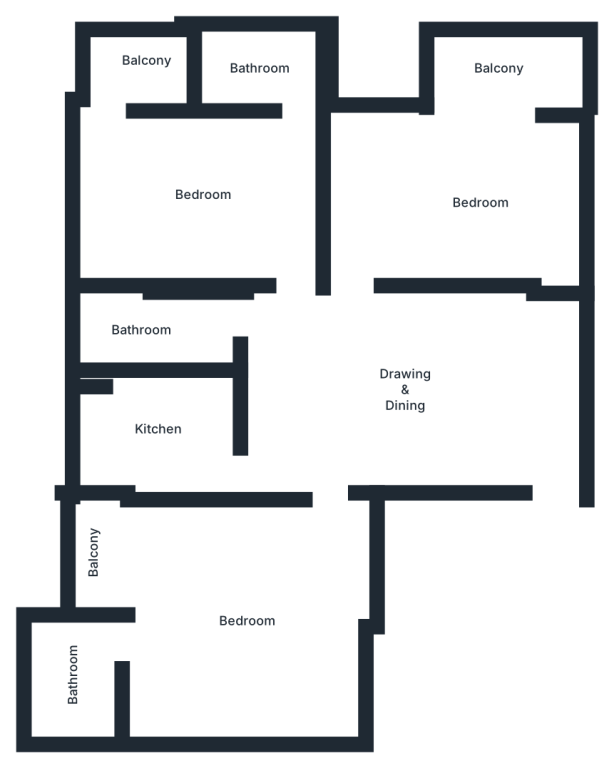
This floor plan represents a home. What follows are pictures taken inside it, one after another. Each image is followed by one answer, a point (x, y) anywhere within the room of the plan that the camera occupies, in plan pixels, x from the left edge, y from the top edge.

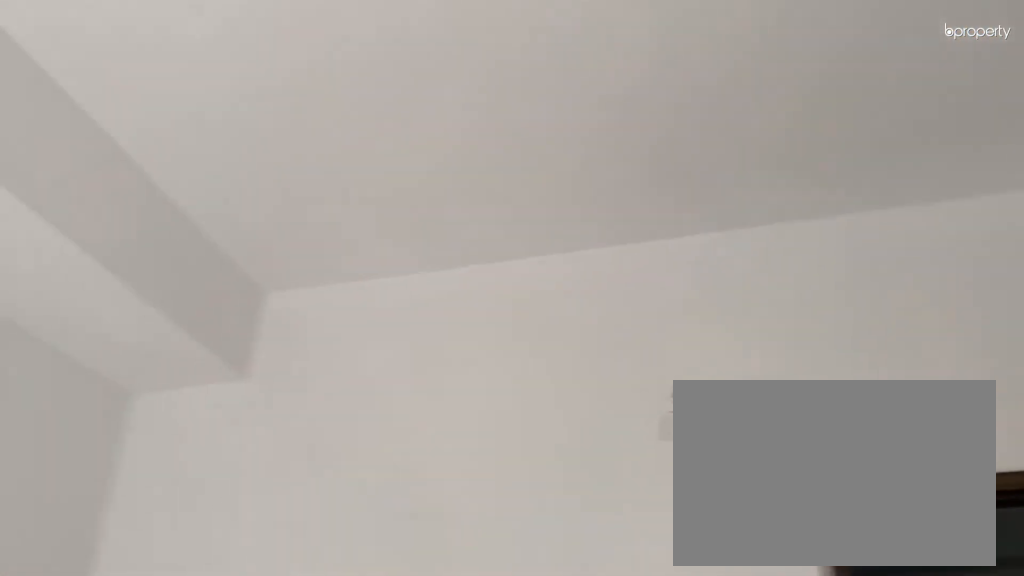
(485, 199)
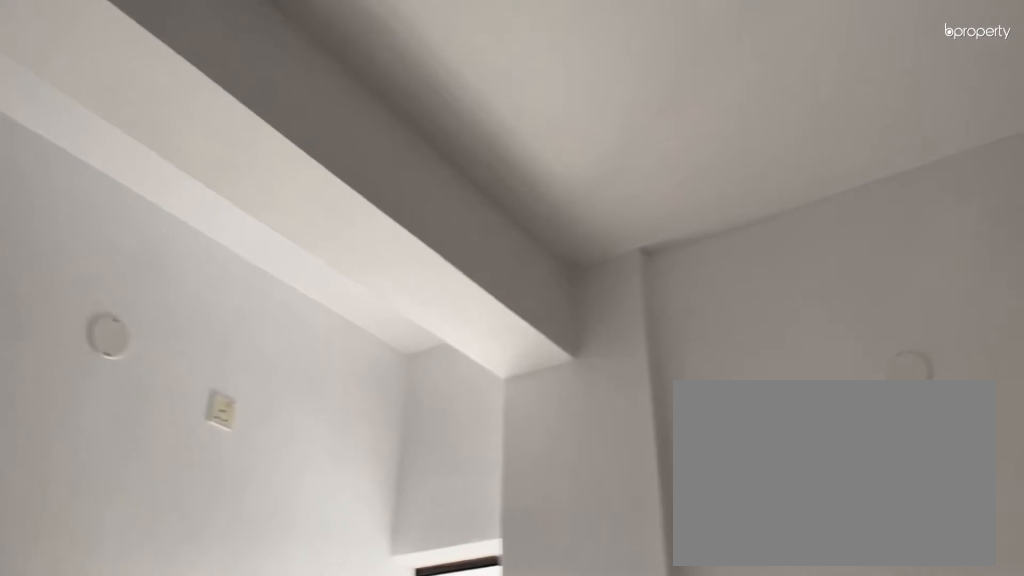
(210, 190)
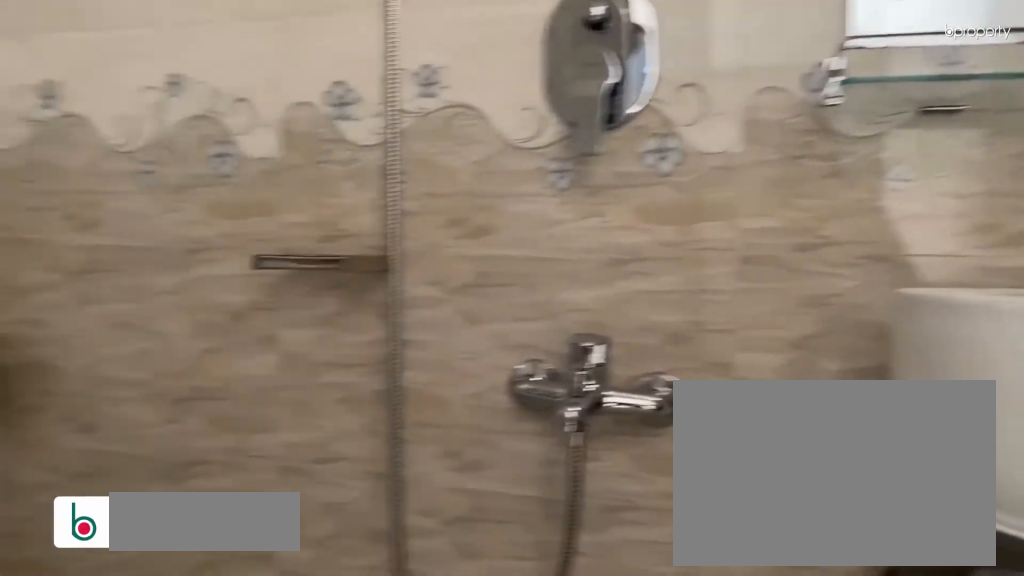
(259, 63)
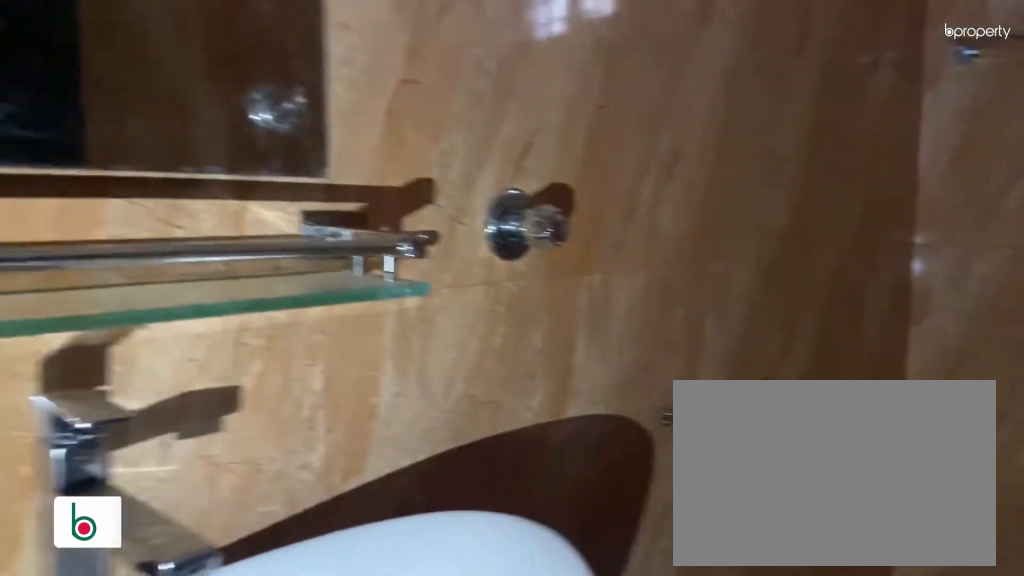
(157, 329)
